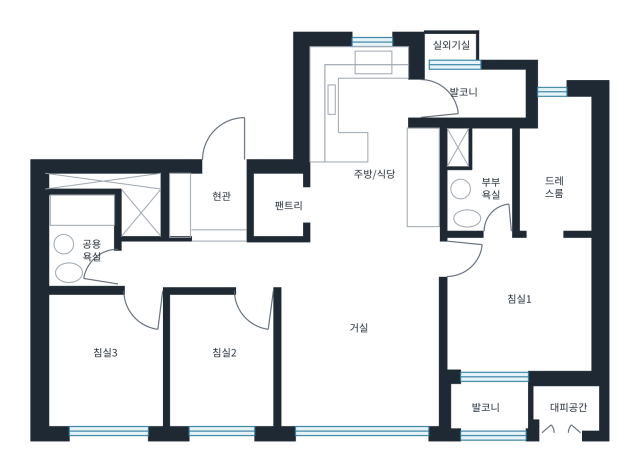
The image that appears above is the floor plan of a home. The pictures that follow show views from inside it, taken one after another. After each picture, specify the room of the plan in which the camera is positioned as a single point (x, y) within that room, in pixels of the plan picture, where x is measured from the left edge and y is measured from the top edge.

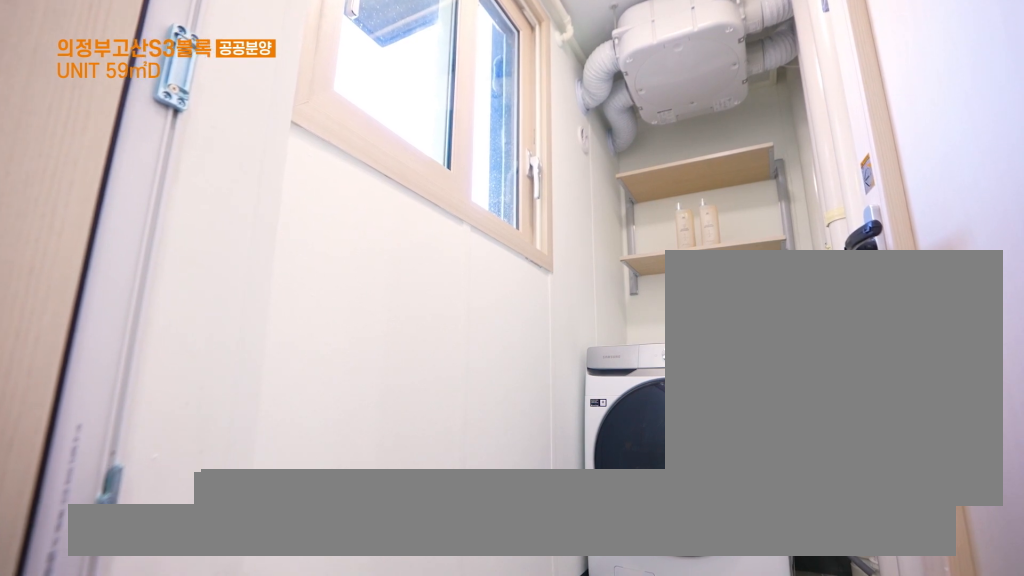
(464, 80)
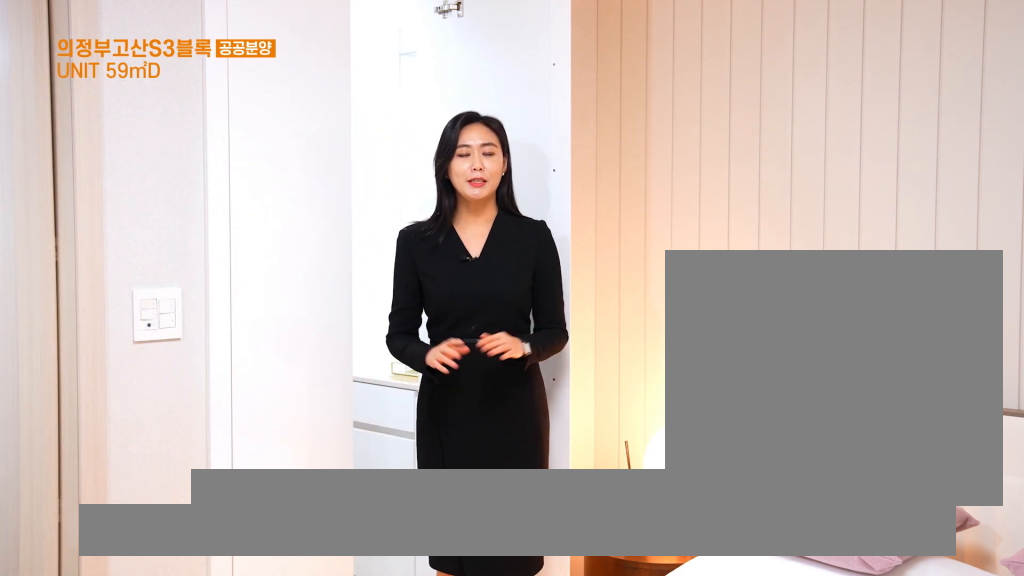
(518, 288)
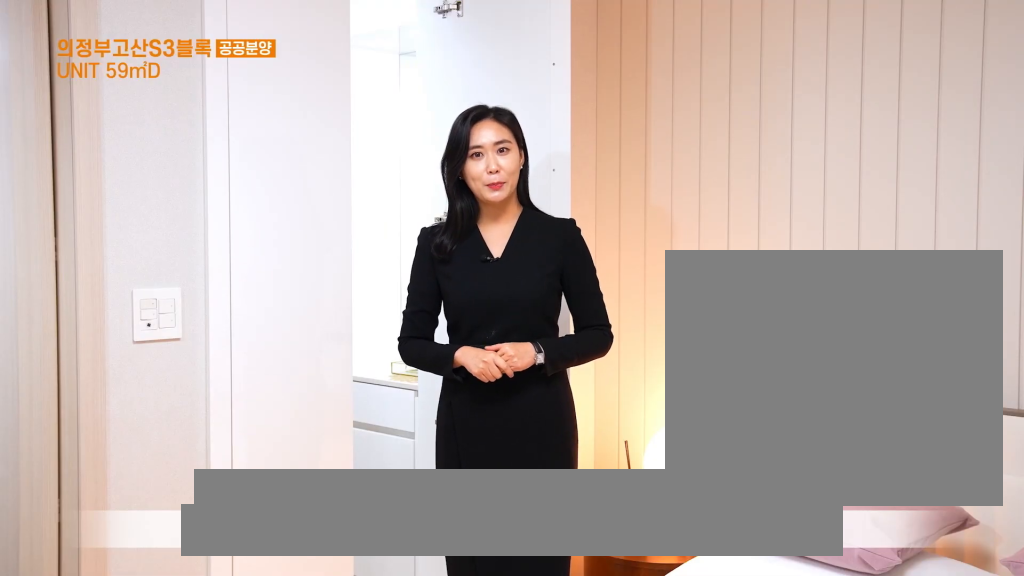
(518, 288)
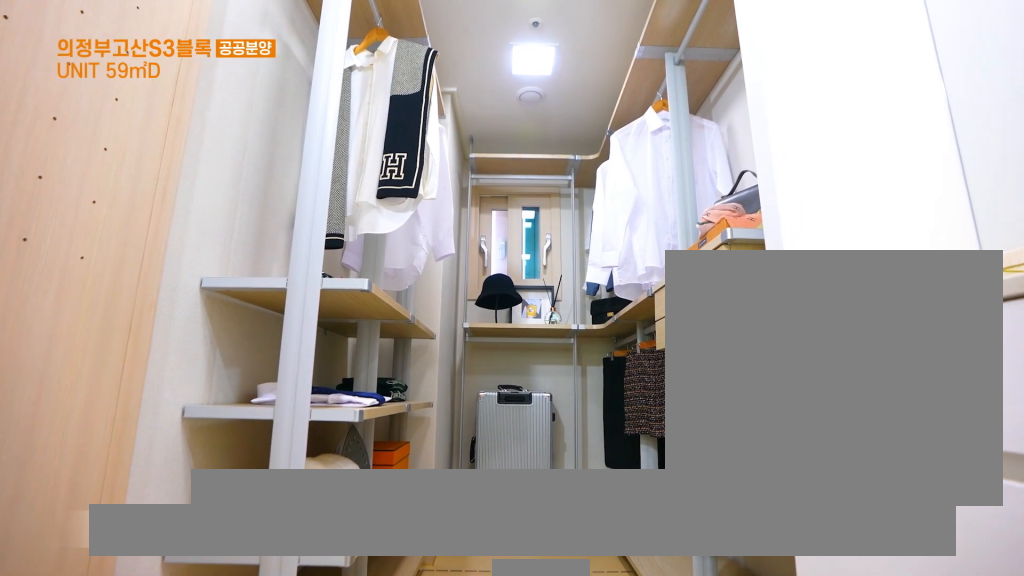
(554, 163)
